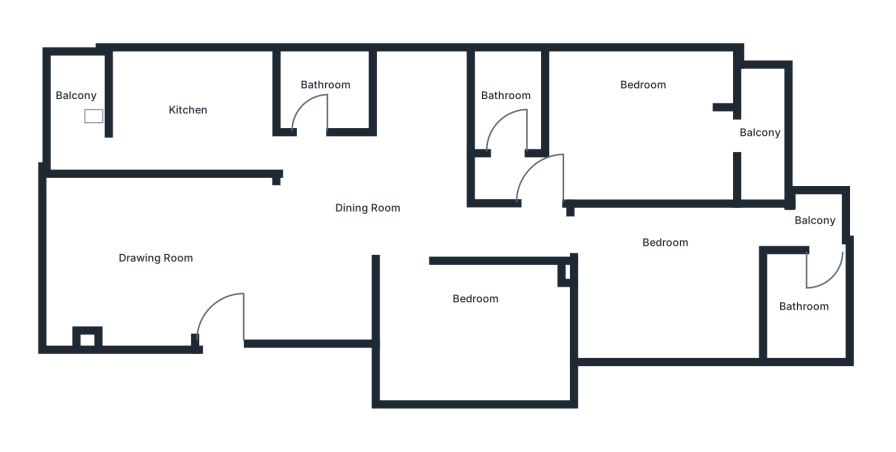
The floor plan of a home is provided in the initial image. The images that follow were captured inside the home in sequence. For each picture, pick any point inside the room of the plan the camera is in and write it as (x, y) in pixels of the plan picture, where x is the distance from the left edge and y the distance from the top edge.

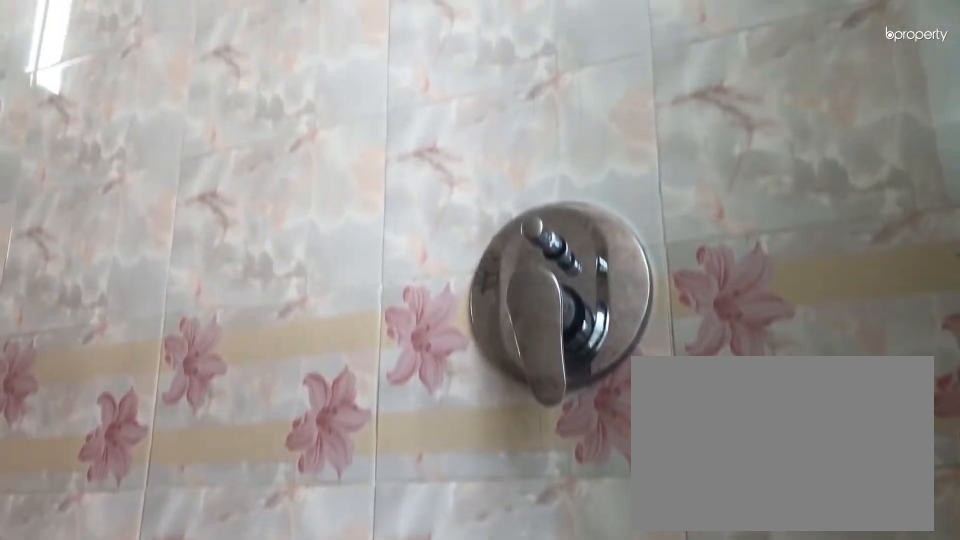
(803, 308)
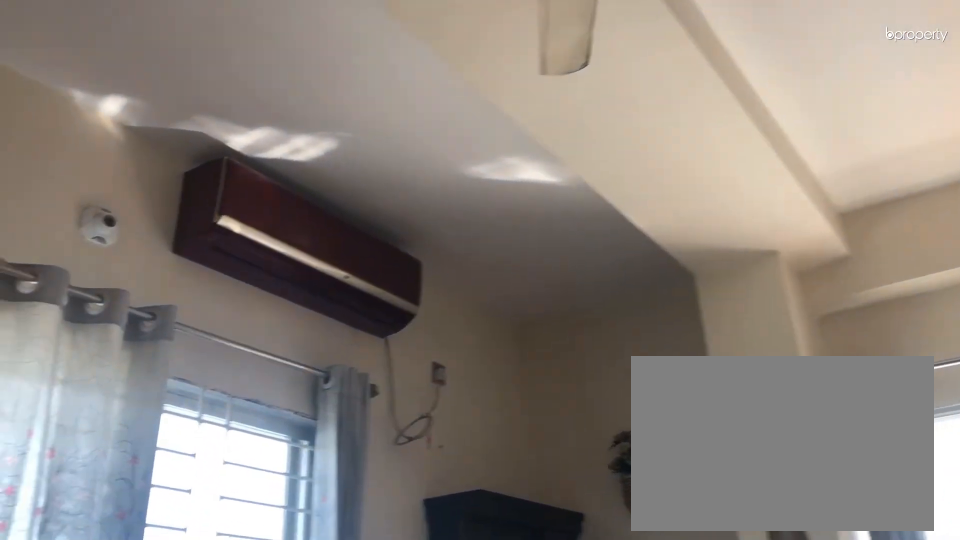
(642, 137)
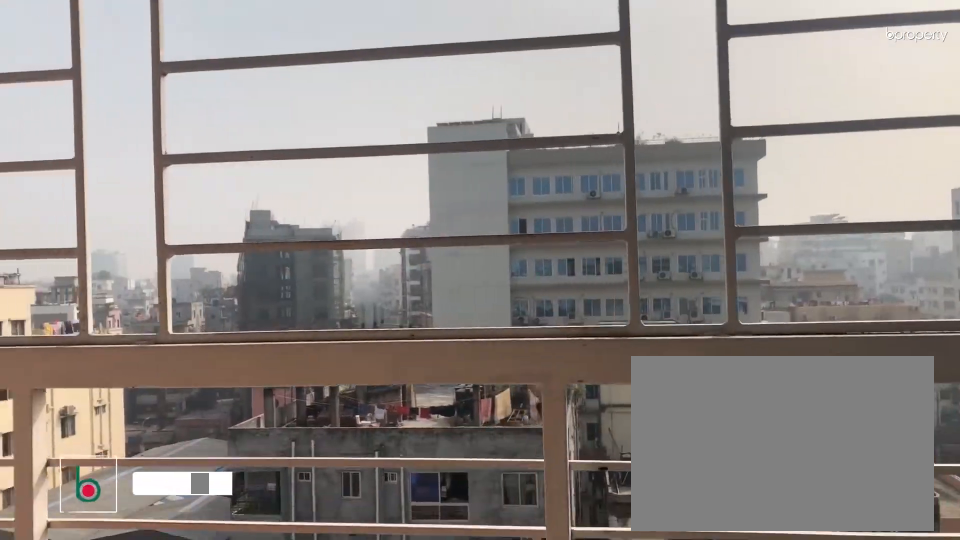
(760, 134)
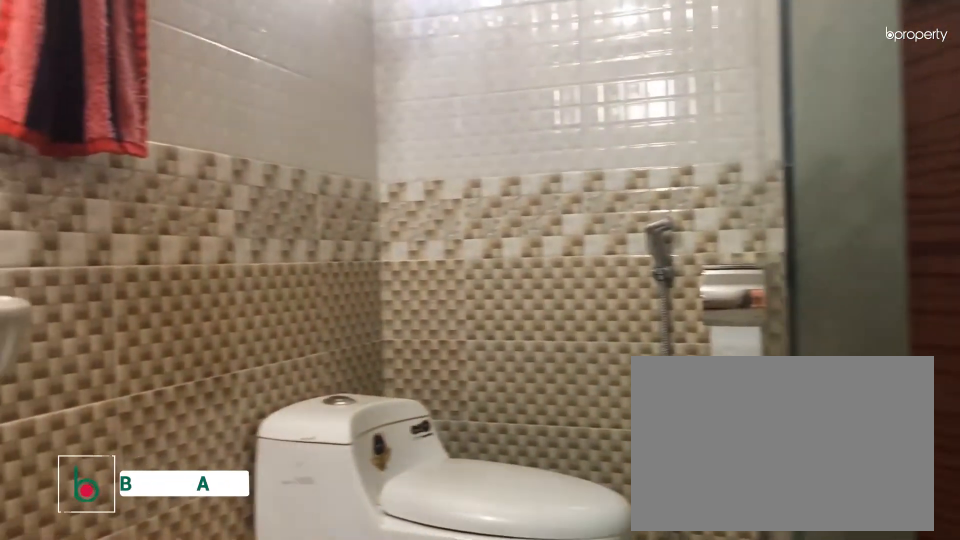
(504, 98)
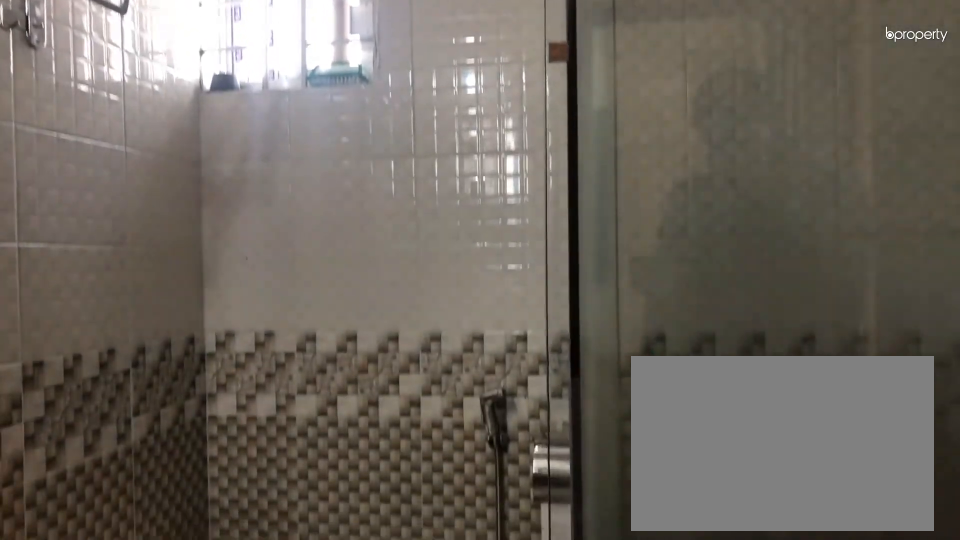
(504, 98)
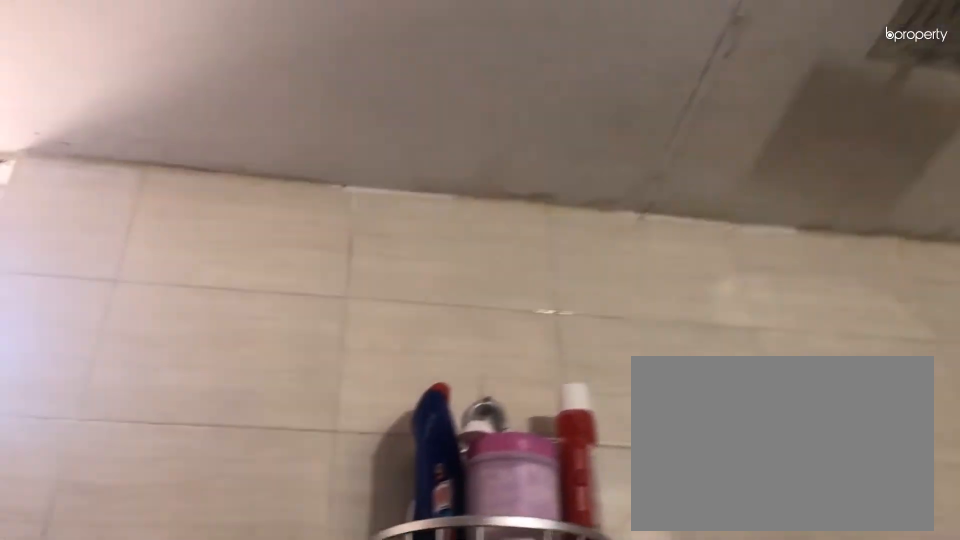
(327, 88)
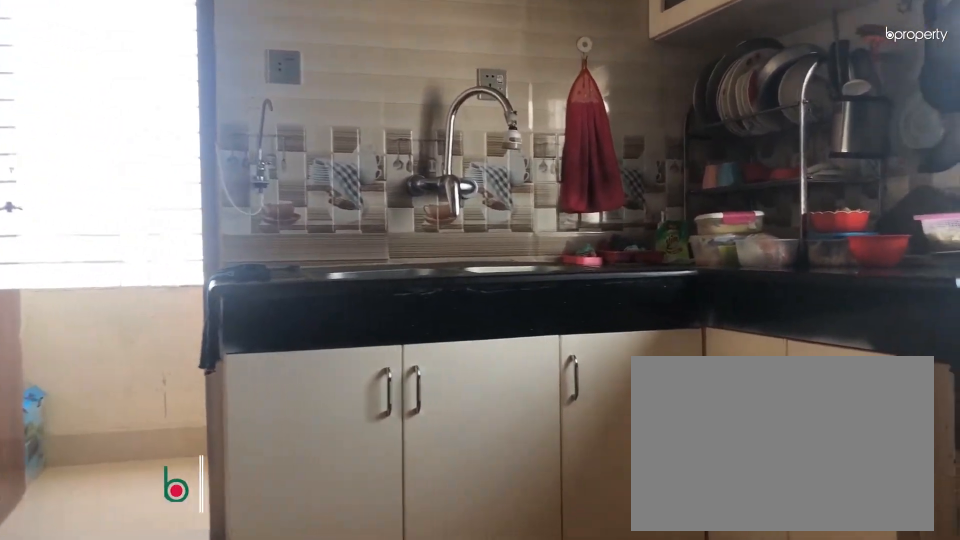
(189, 111)
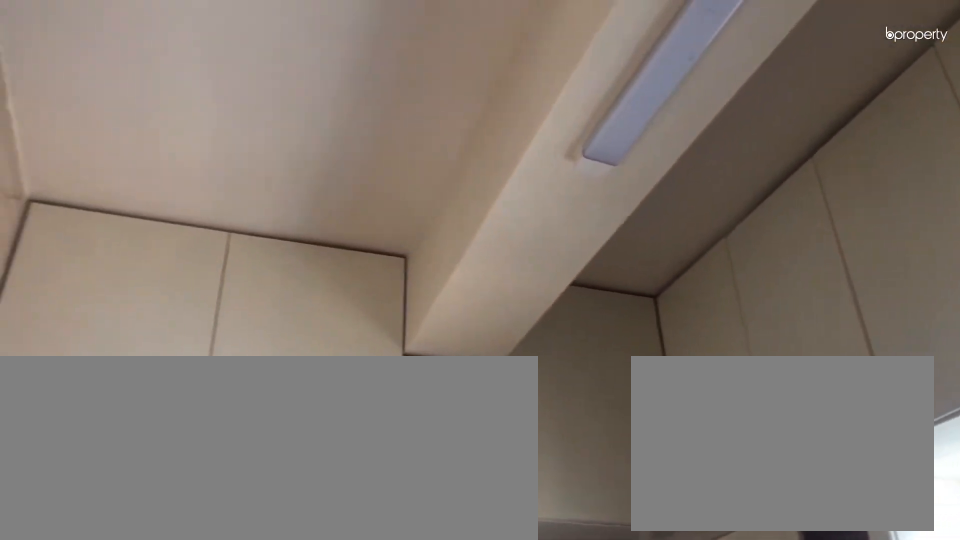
(189, 111)
